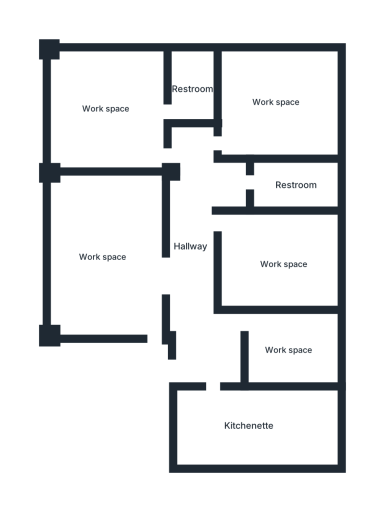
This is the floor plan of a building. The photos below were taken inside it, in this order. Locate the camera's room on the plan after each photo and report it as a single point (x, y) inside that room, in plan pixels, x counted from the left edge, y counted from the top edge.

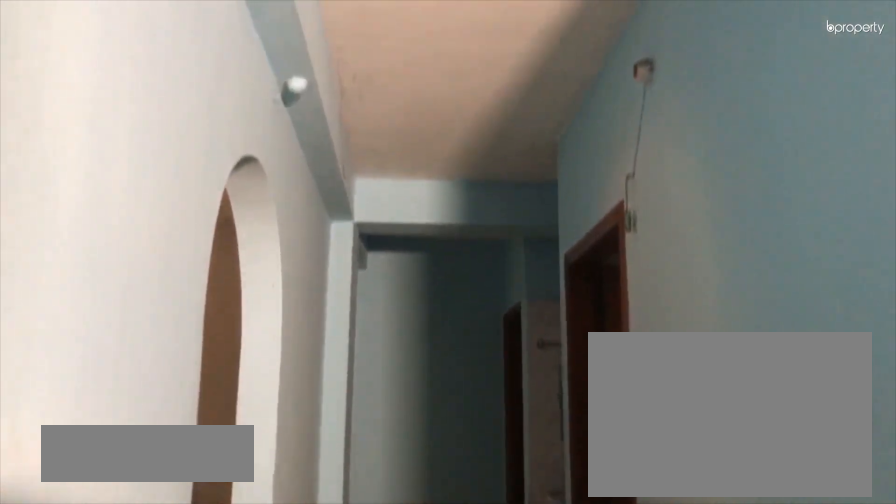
(194, 245)
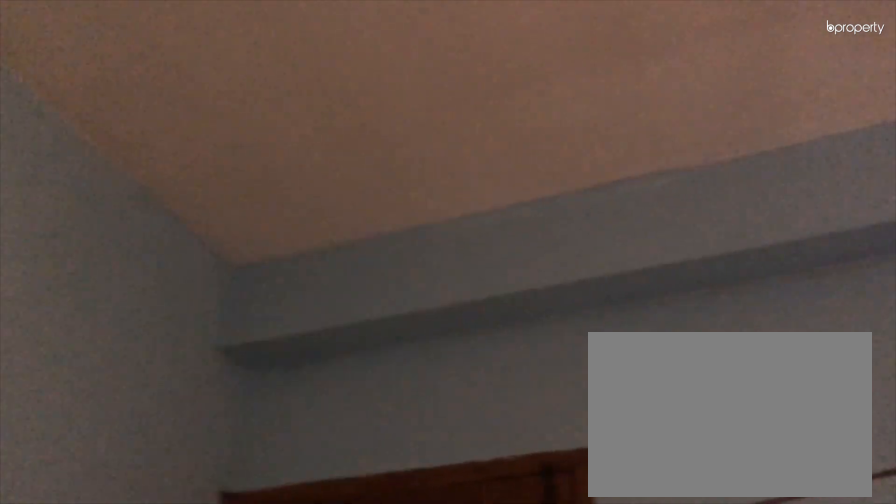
(100, 258)
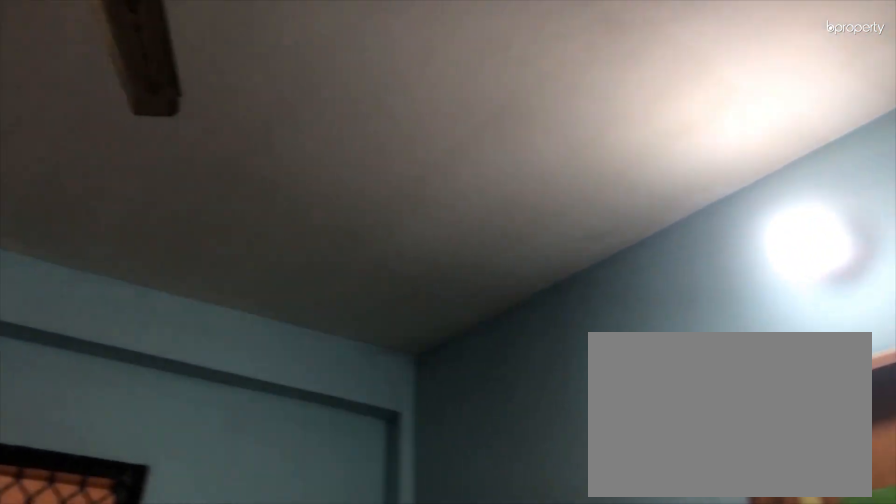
(106, 110)
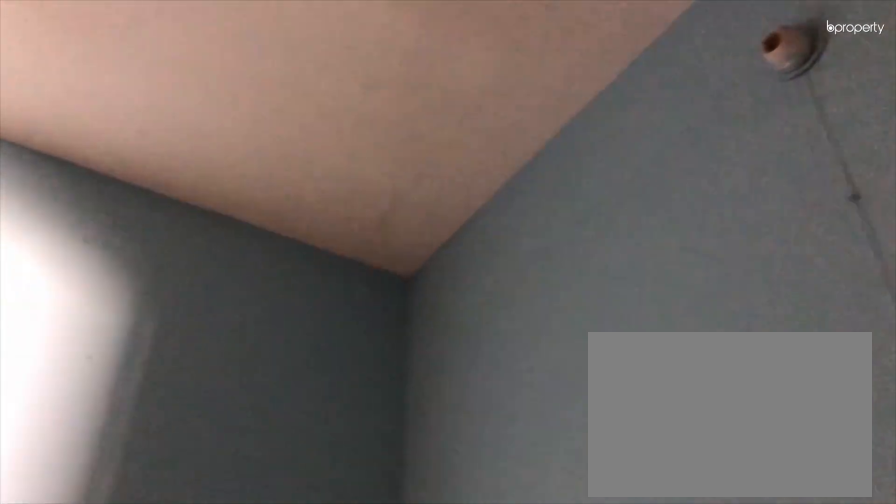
(267, 268)
